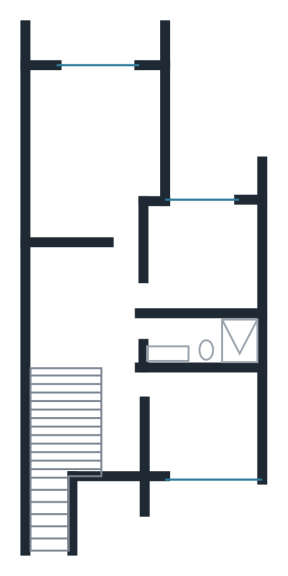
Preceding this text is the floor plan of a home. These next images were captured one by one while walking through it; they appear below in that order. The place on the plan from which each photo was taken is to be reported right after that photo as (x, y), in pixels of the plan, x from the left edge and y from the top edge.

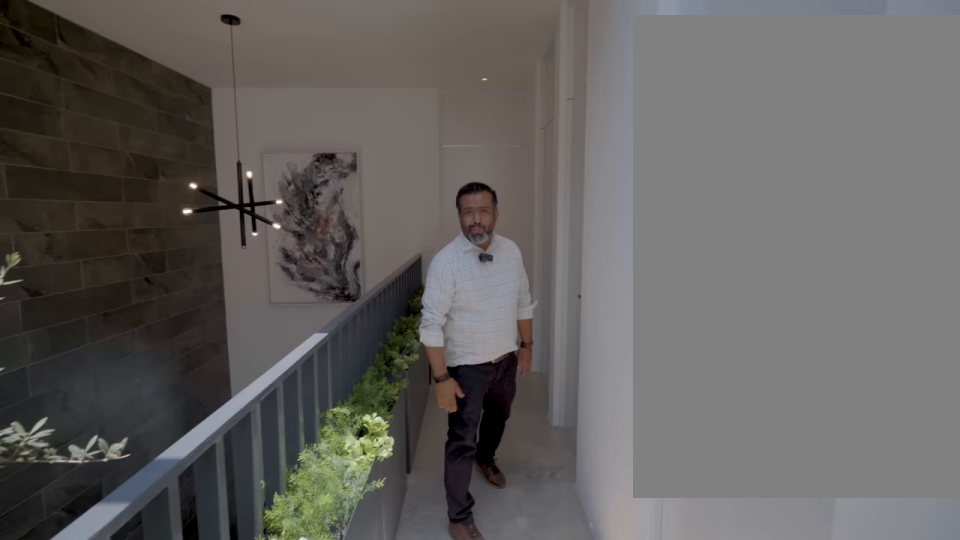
(119, 453)
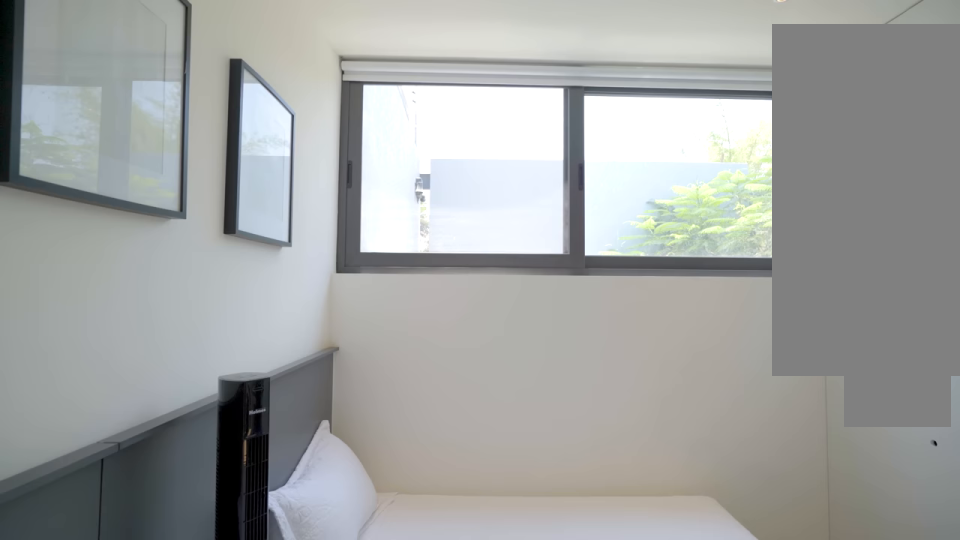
(173, 436)
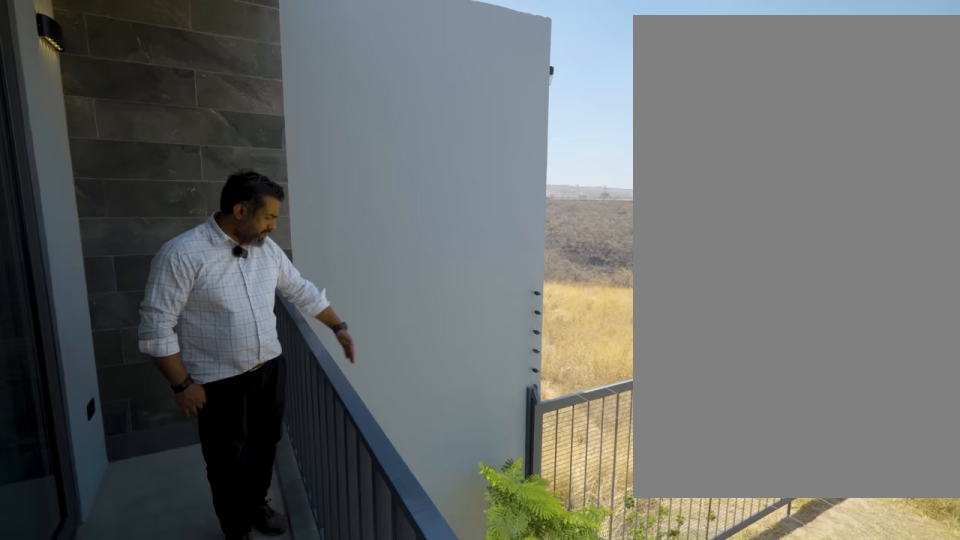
(93, 48)
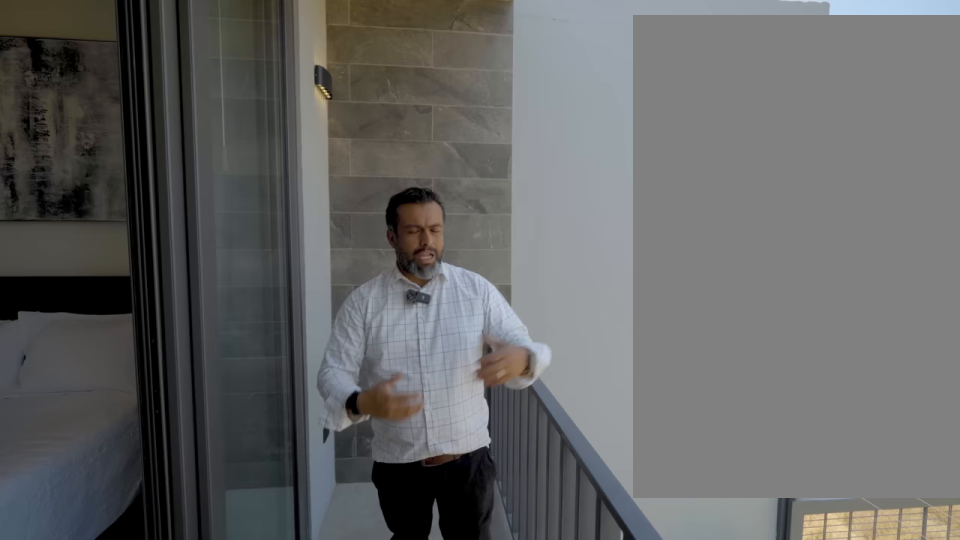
(108, 49)
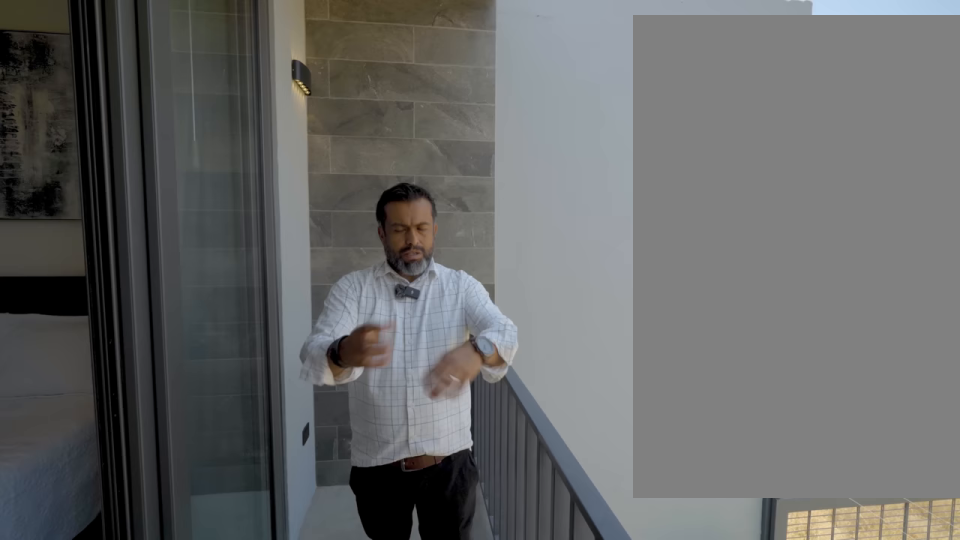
(108, 49)
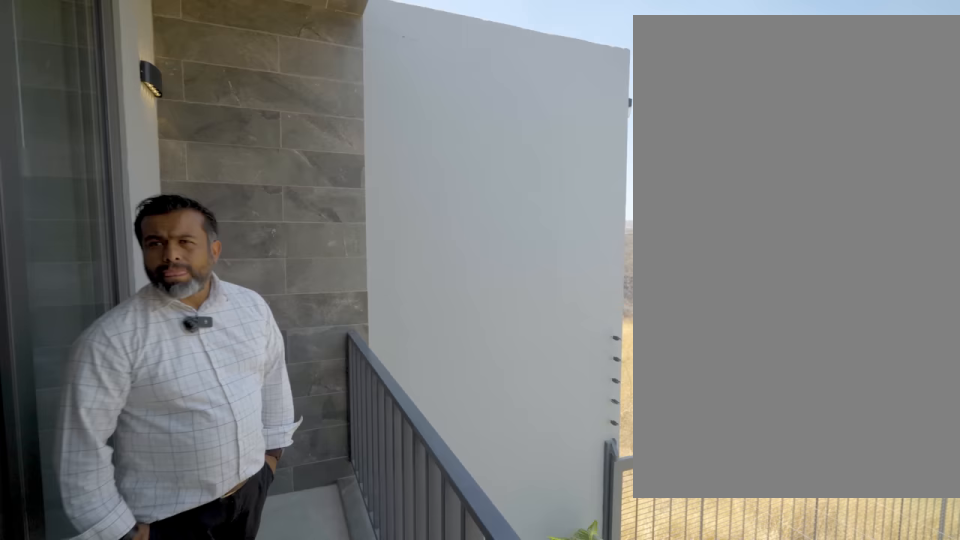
(108, 48)
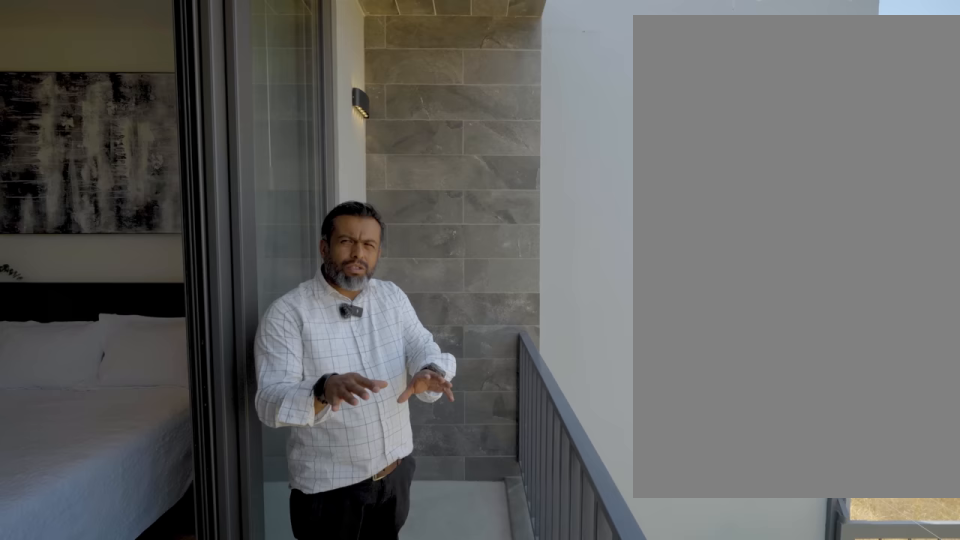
(108, 49)
